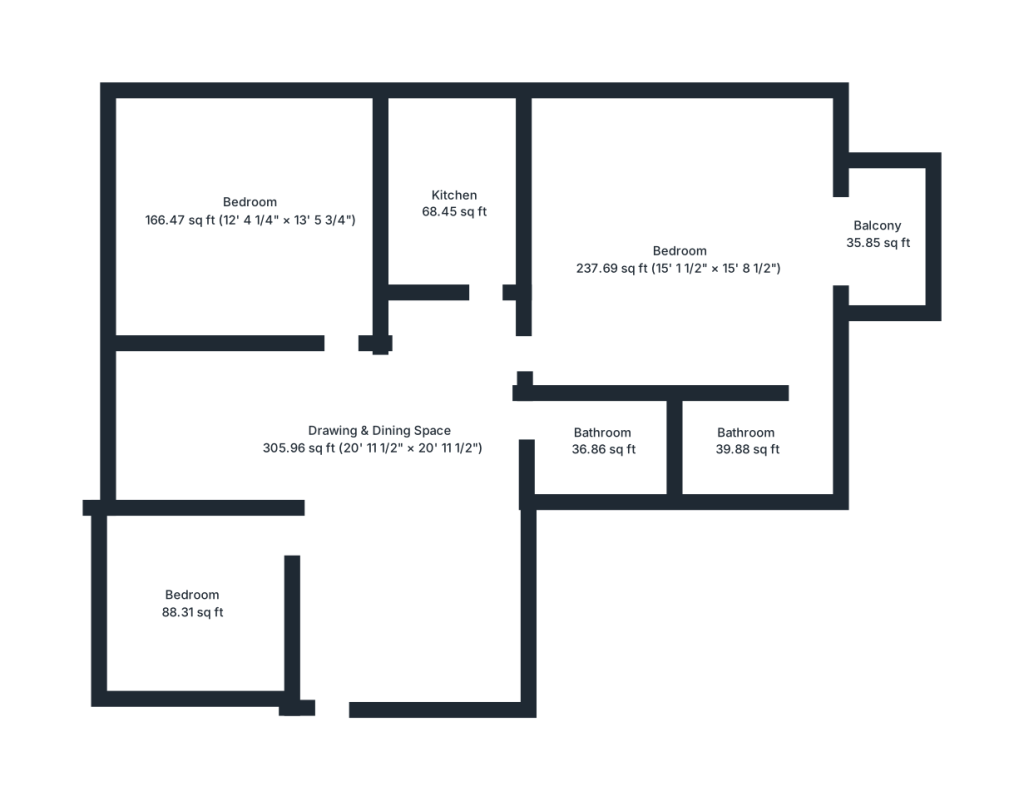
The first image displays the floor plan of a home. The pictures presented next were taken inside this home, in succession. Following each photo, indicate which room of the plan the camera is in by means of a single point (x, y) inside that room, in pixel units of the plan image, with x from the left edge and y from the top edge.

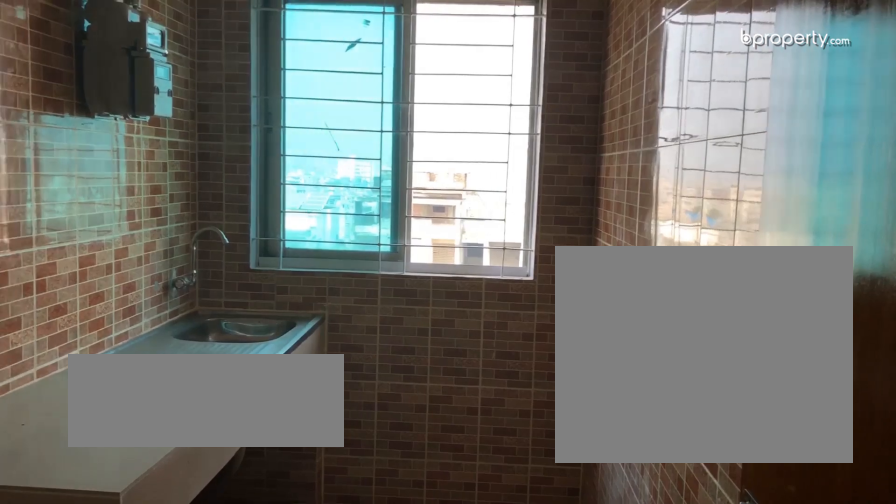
(451, 212)
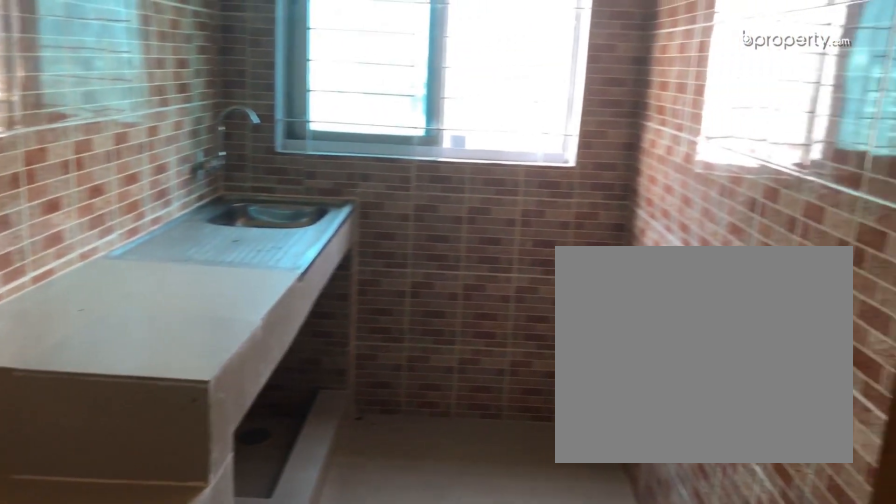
(451, 212)
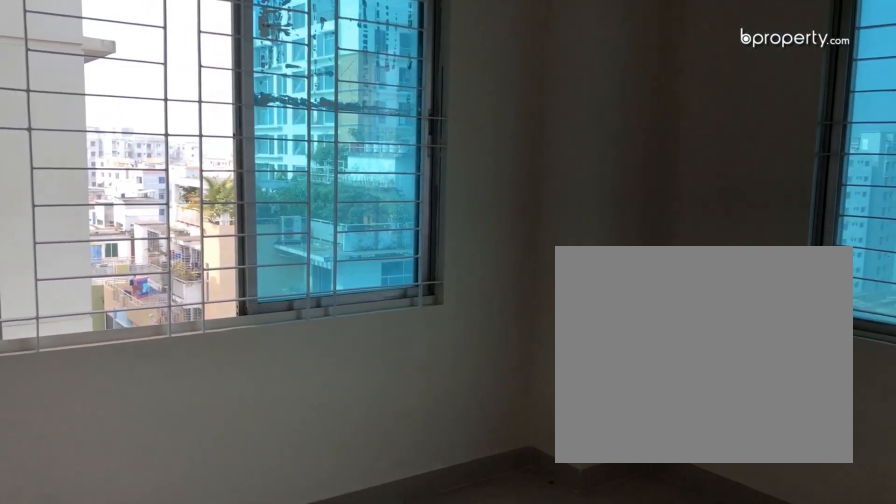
(253, 206)
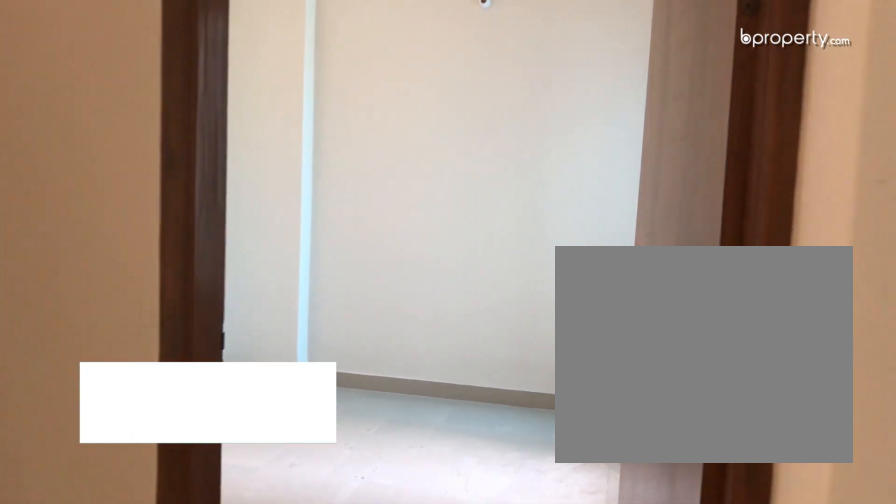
(337, 463)
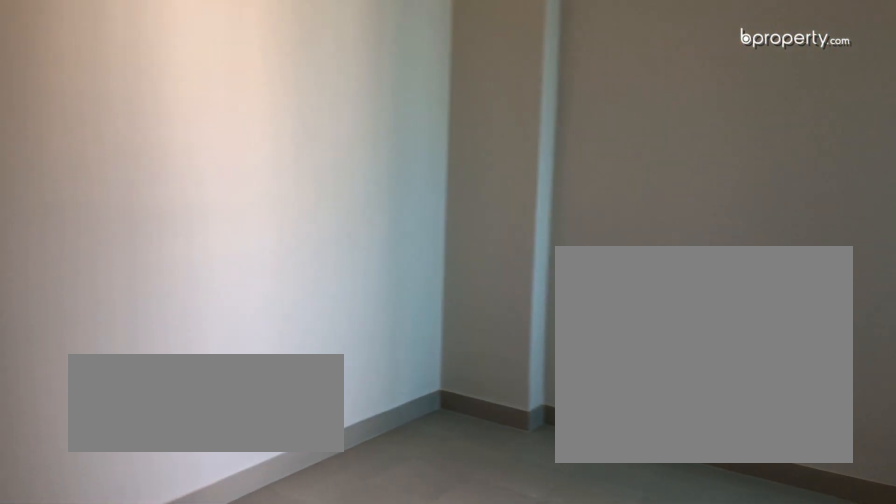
(191, 596)
